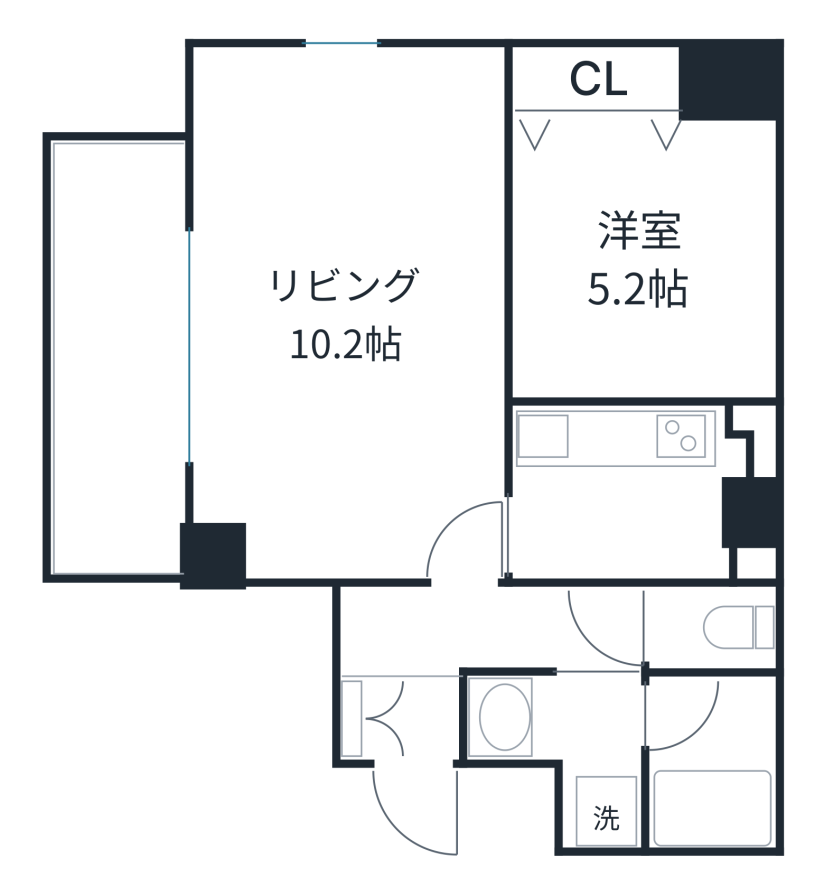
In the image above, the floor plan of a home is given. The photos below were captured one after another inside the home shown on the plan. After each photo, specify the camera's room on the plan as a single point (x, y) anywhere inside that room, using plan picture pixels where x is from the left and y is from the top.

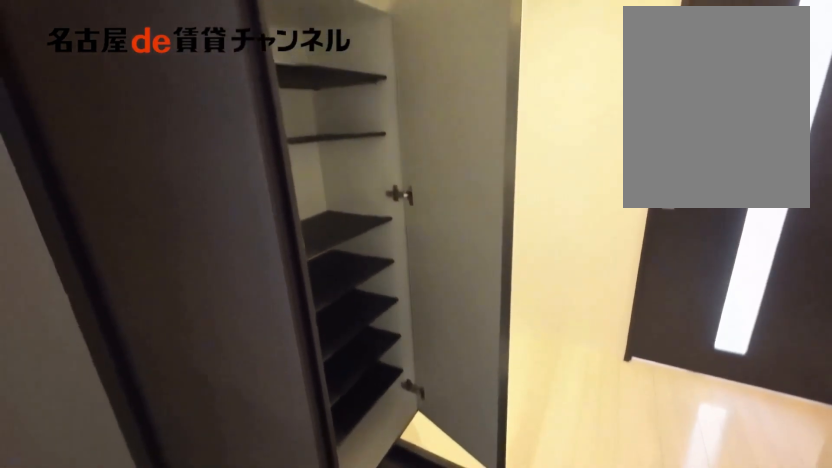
(393, 719)
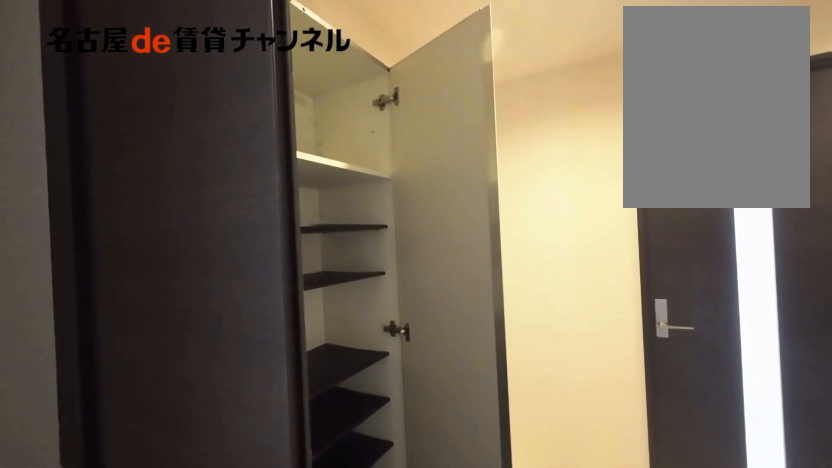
(393, 719)
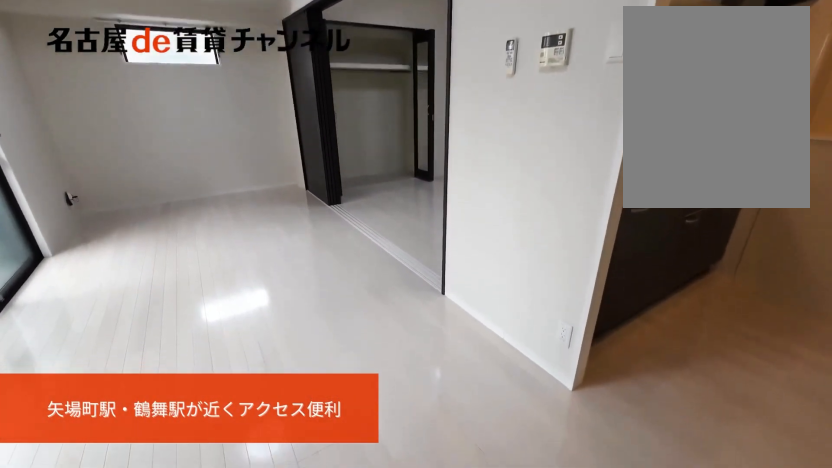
(350, 315)
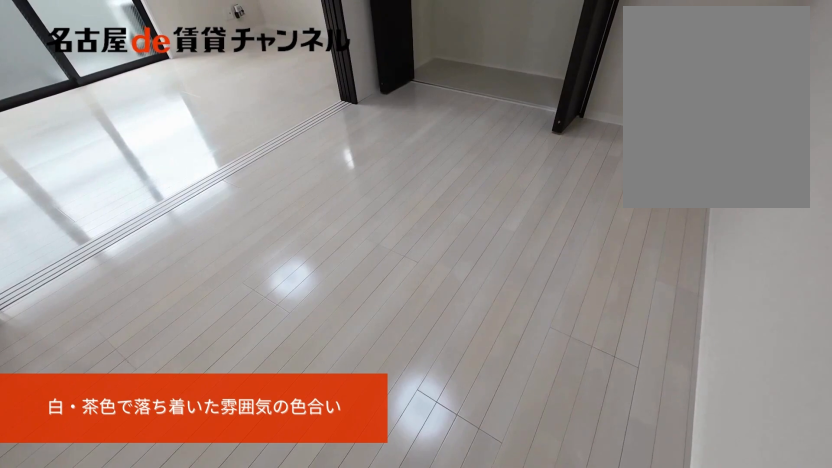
(644, 256)
